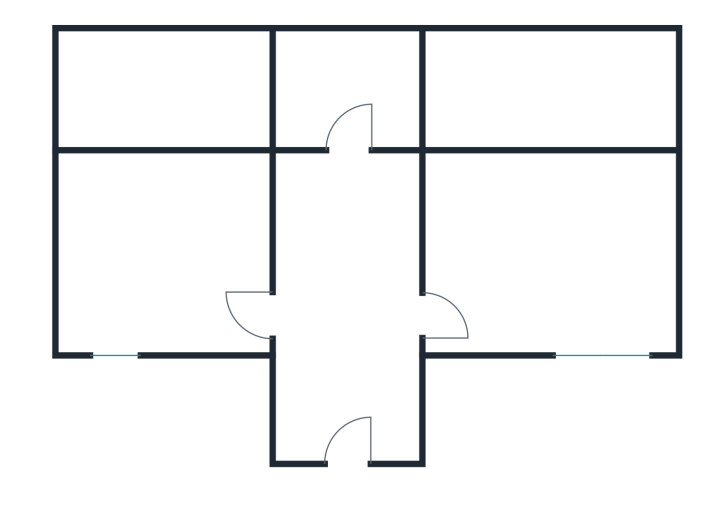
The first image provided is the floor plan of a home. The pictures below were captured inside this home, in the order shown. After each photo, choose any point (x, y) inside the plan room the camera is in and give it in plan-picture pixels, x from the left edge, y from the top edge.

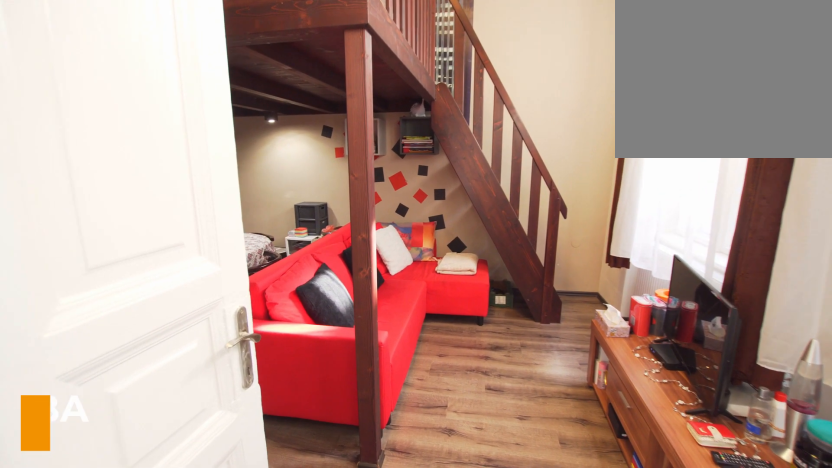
(546, 255)
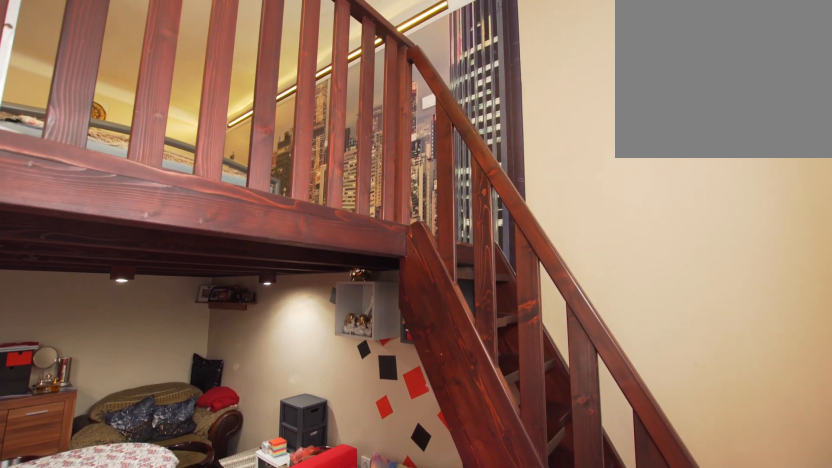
(547, 255)
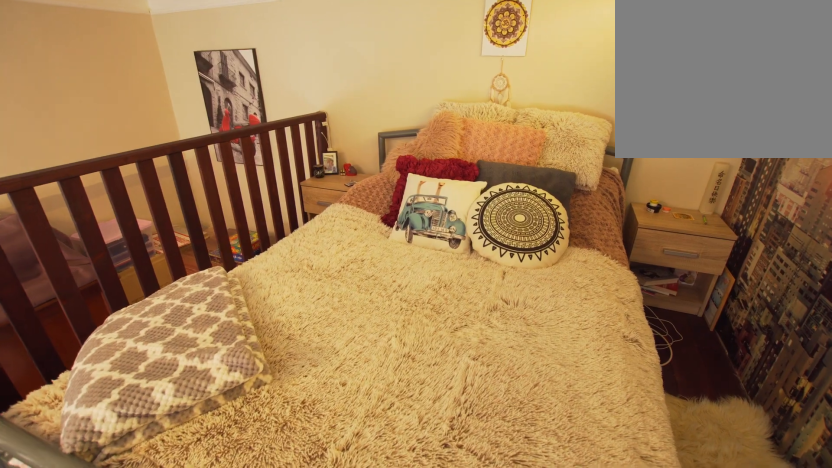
(547, 92)
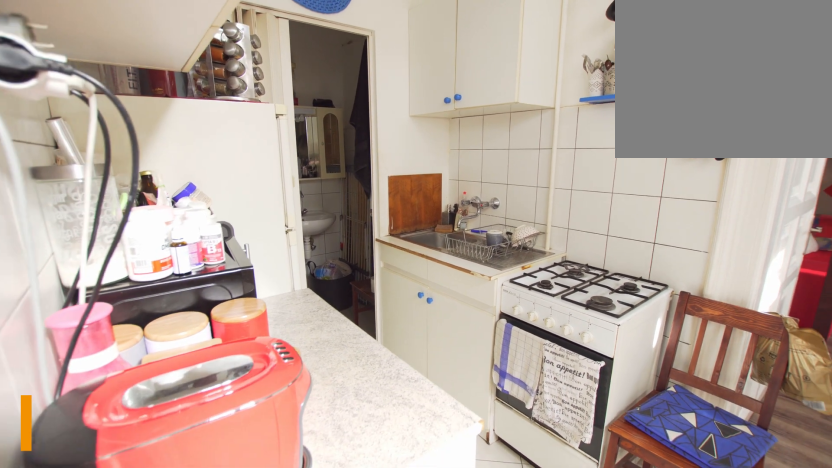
(346, 254)
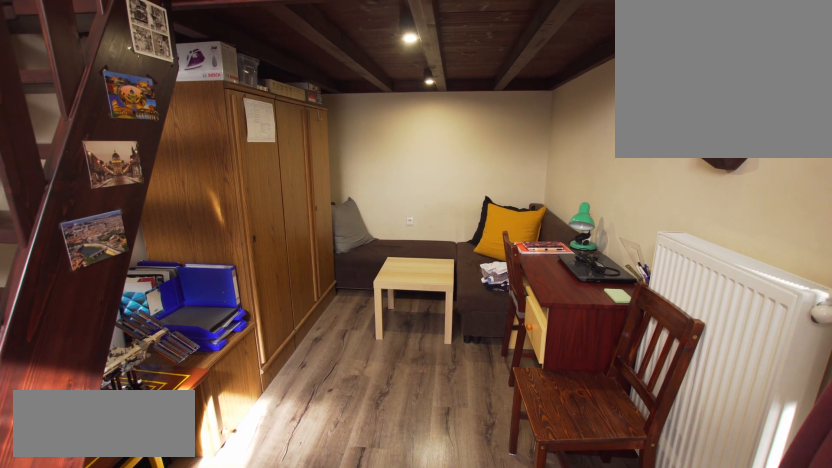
(160, 254)
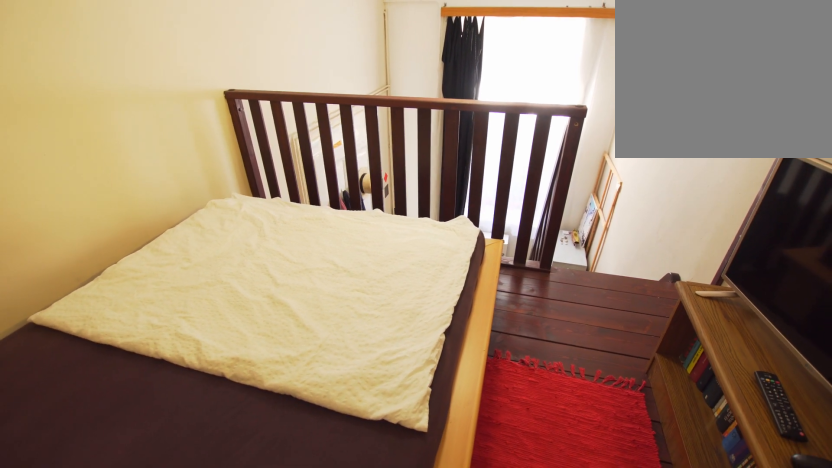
(160, 87)
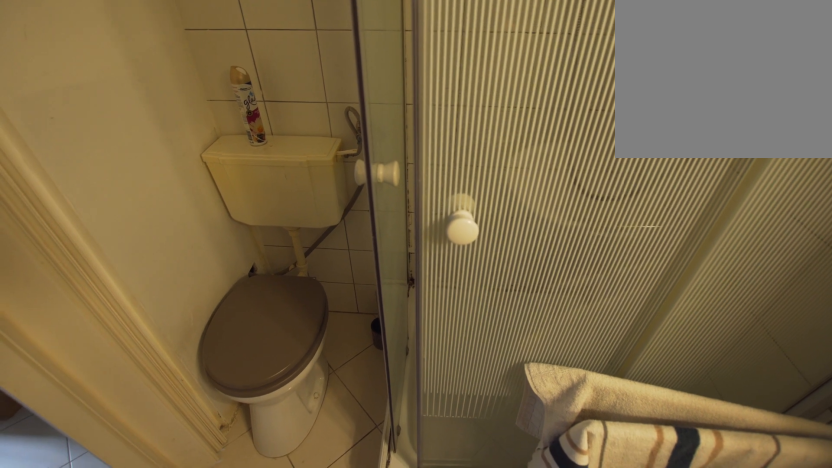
(342, 94)
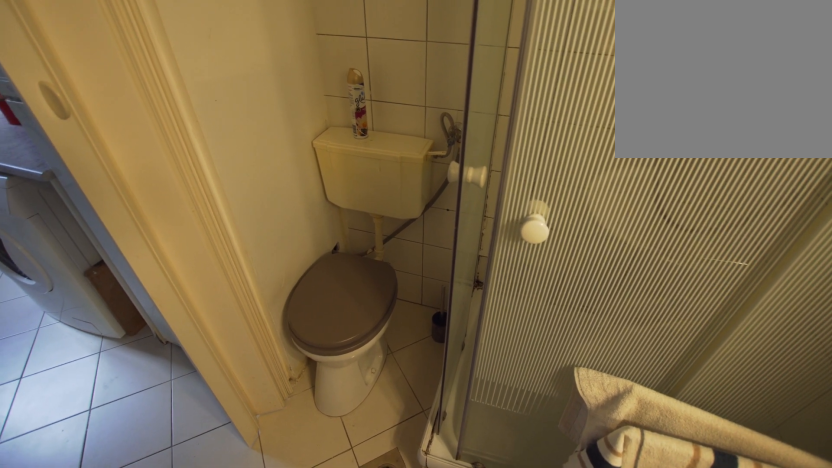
(342, 93)
